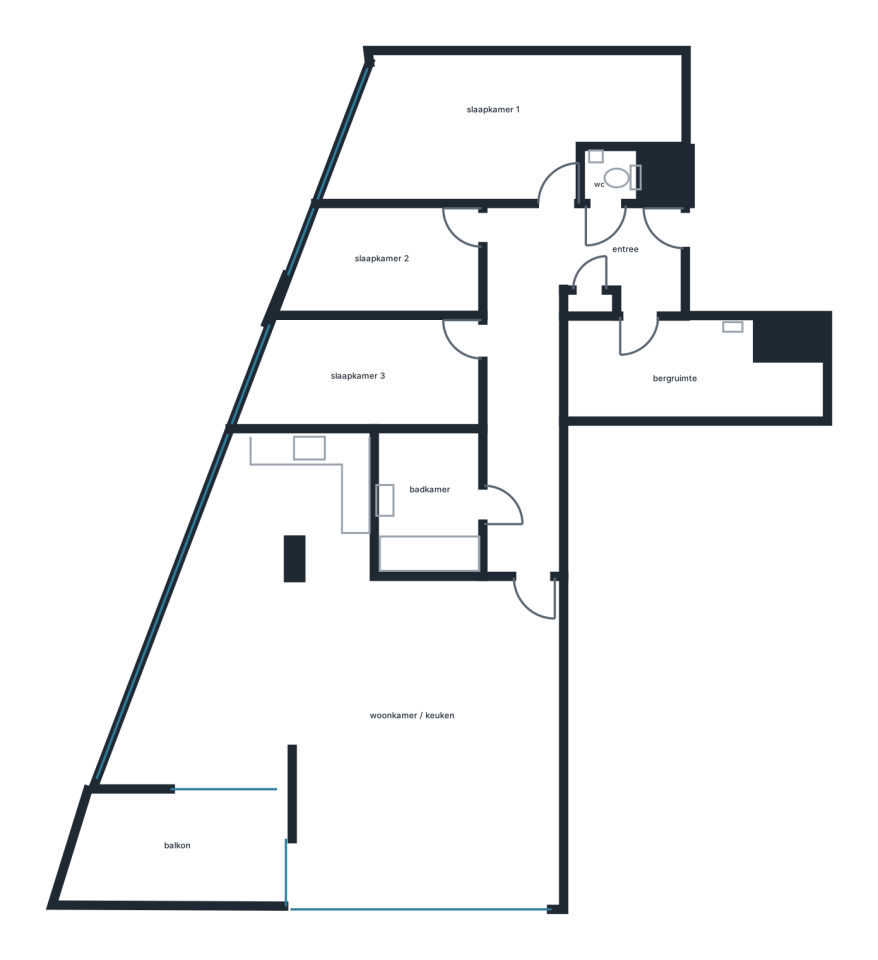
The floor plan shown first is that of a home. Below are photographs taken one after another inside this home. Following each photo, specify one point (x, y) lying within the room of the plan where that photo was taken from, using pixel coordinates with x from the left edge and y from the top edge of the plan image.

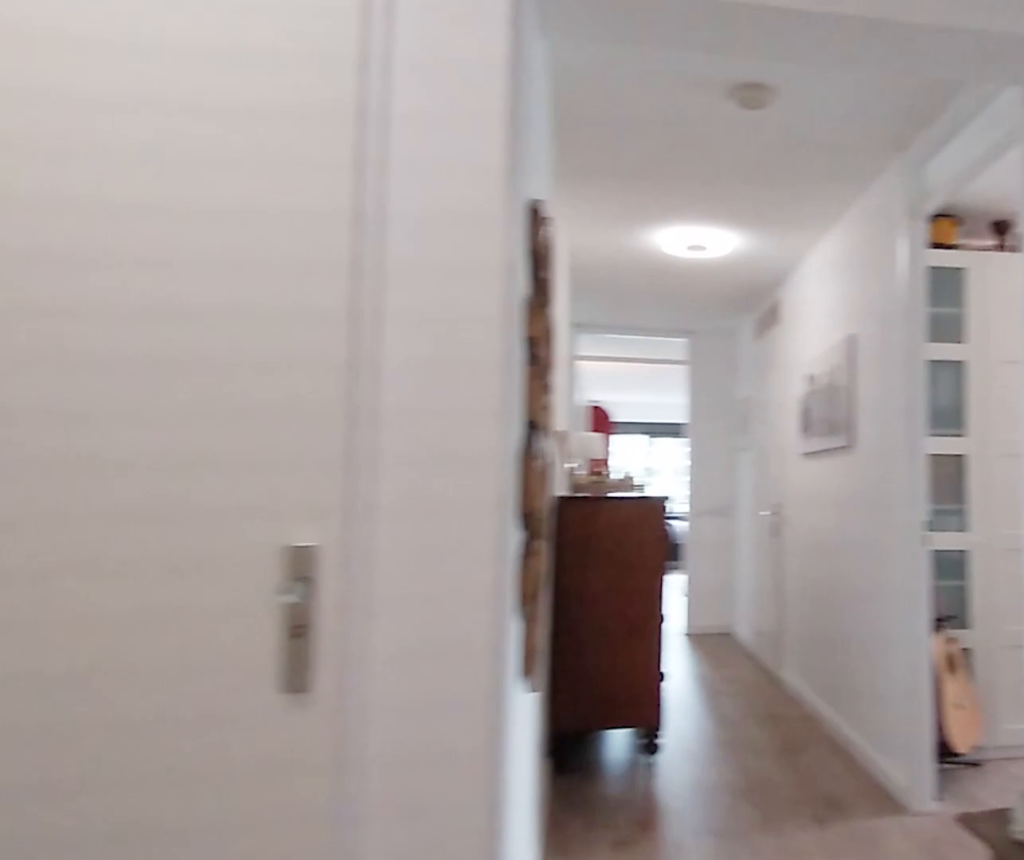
(550, 348)
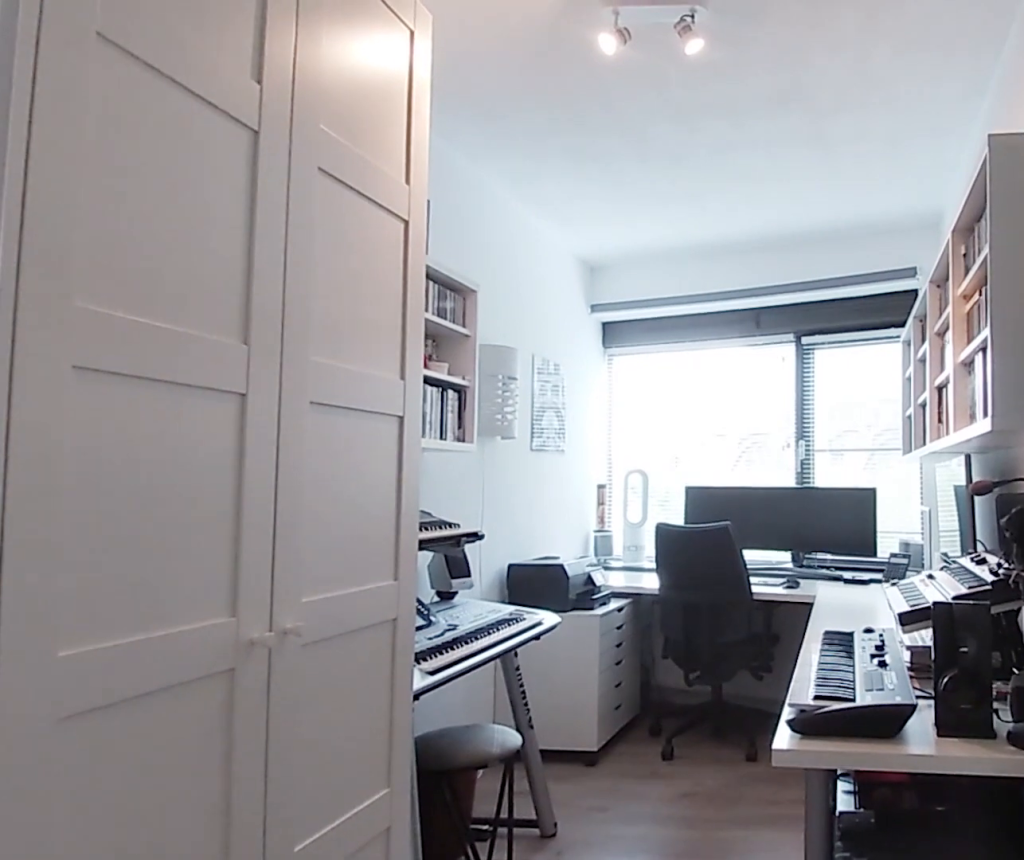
(368, 372)
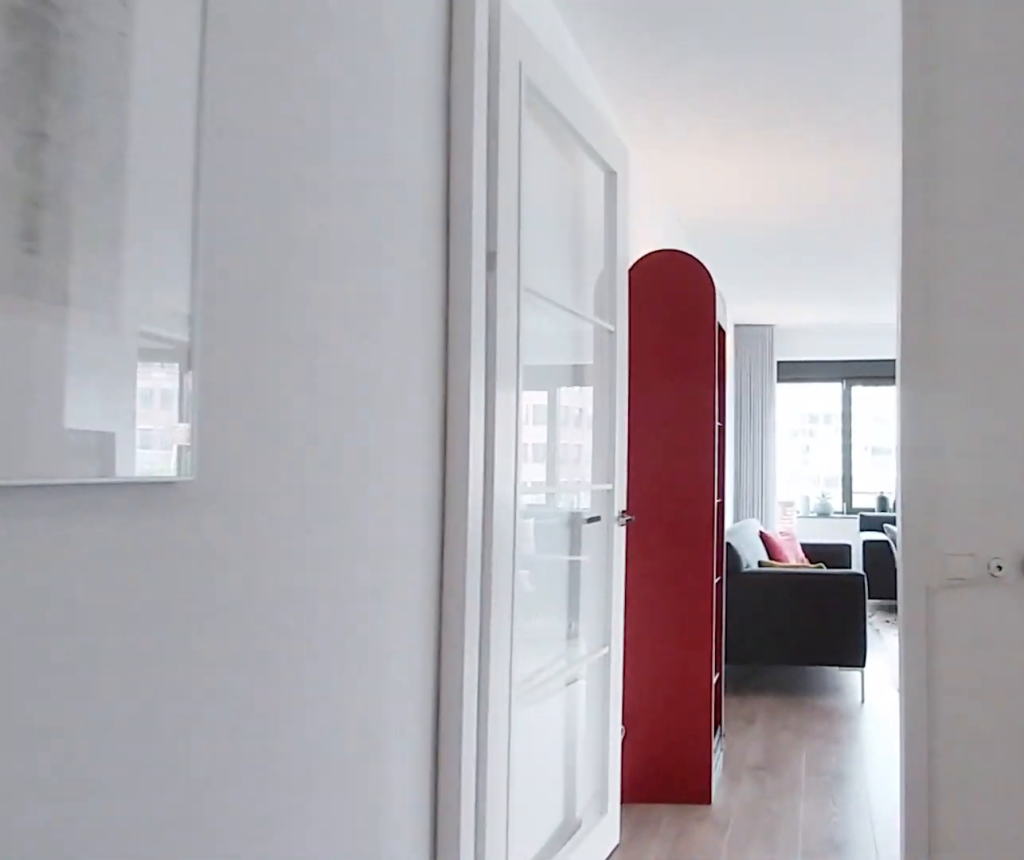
(552, 346)
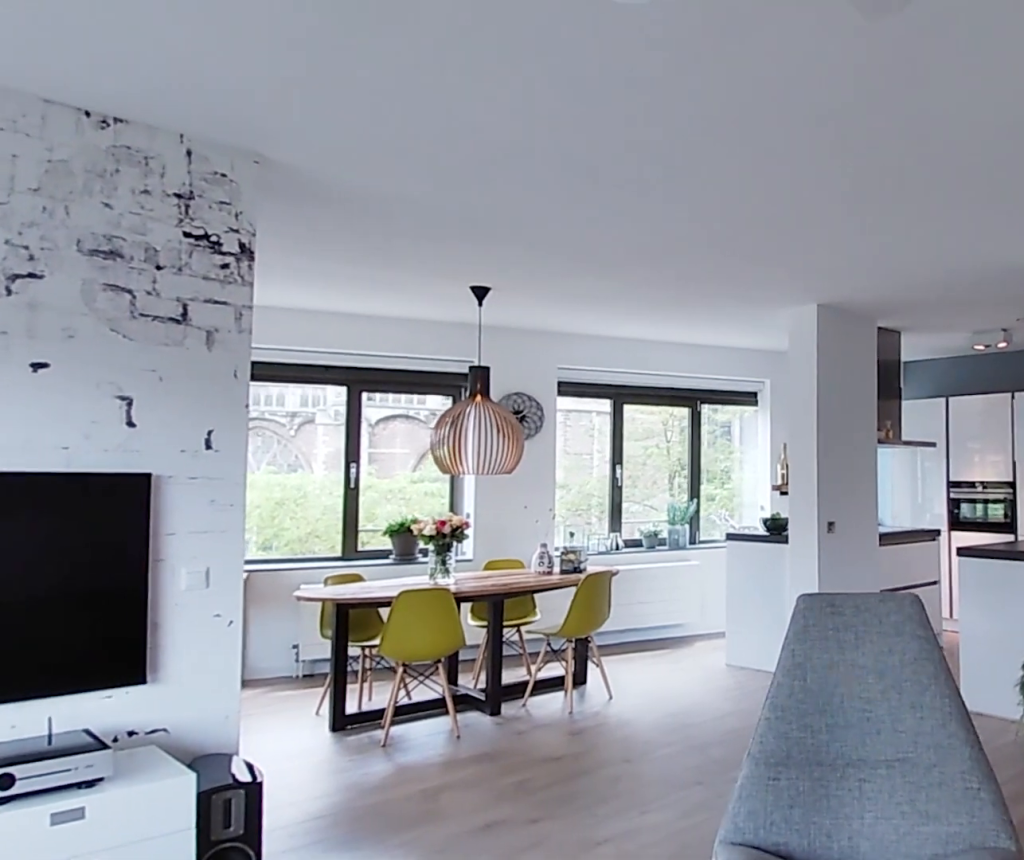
(440, 756)
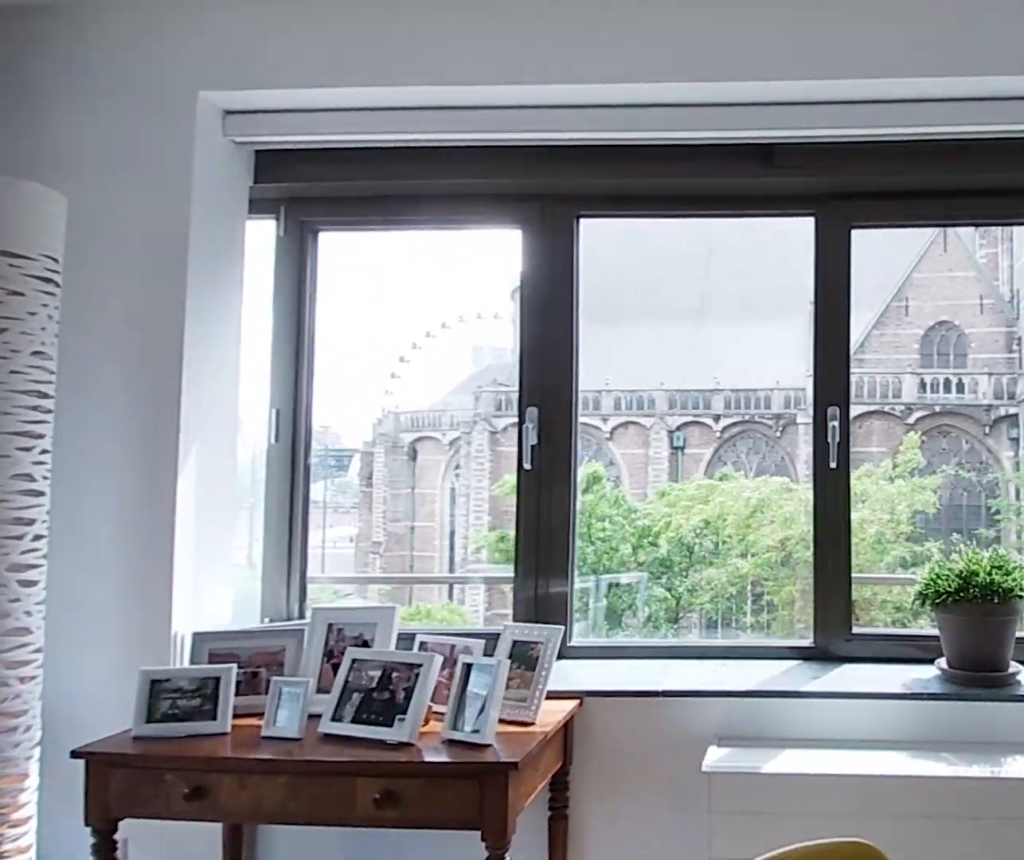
(245, 614)
